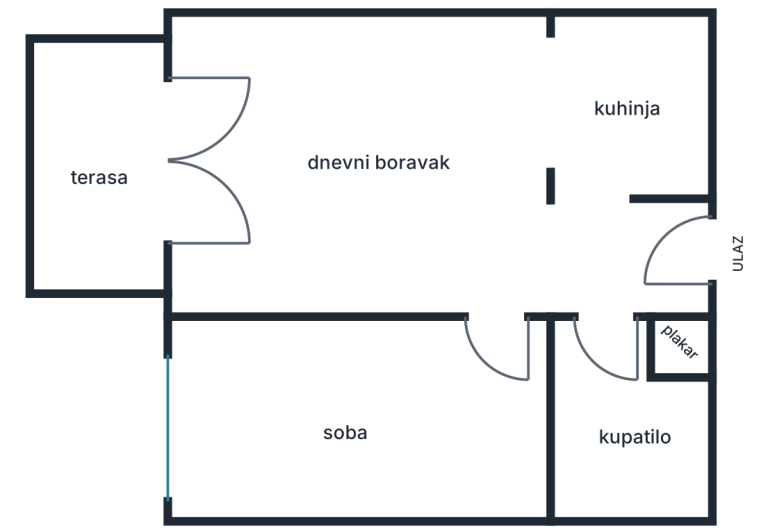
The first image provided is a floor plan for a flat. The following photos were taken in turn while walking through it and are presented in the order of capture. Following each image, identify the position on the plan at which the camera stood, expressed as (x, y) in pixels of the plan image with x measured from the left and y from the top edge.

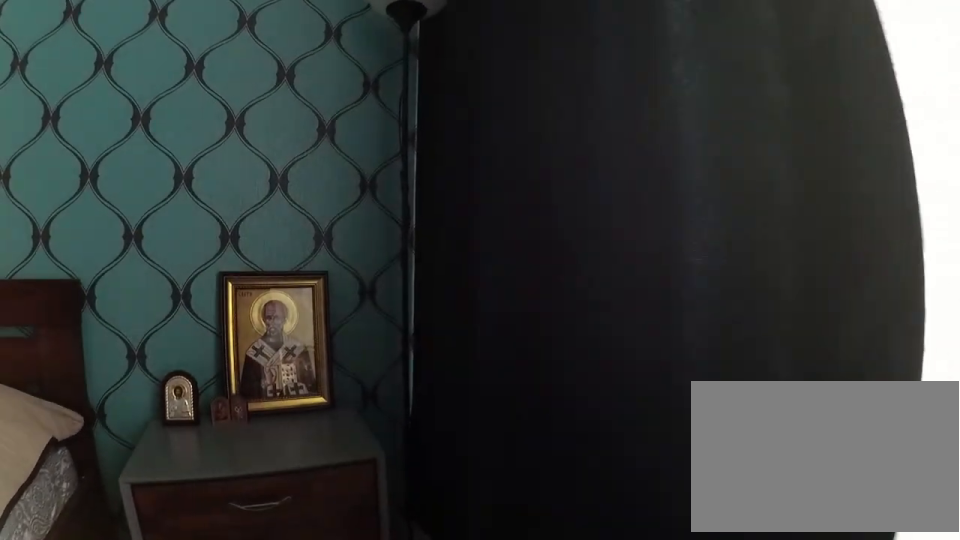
(228, 417)
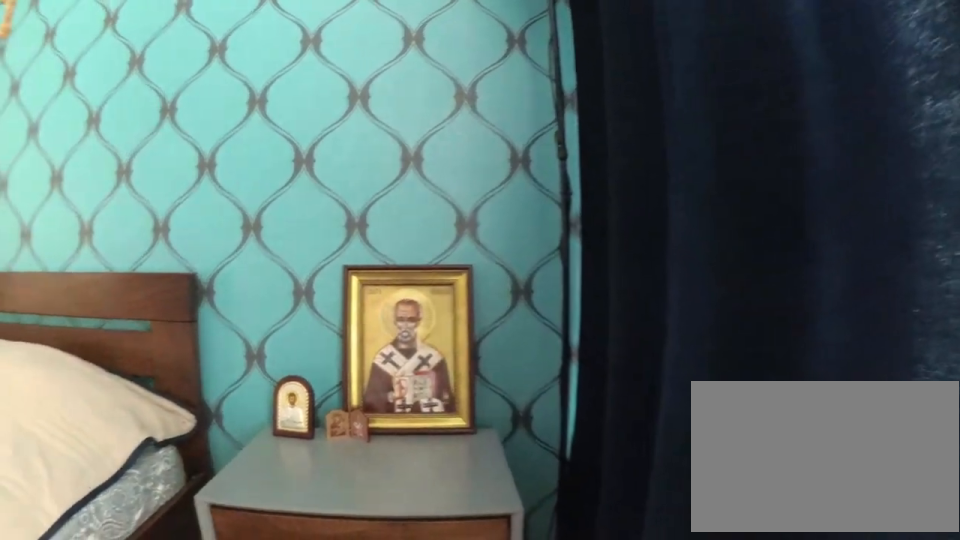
(216, 428)
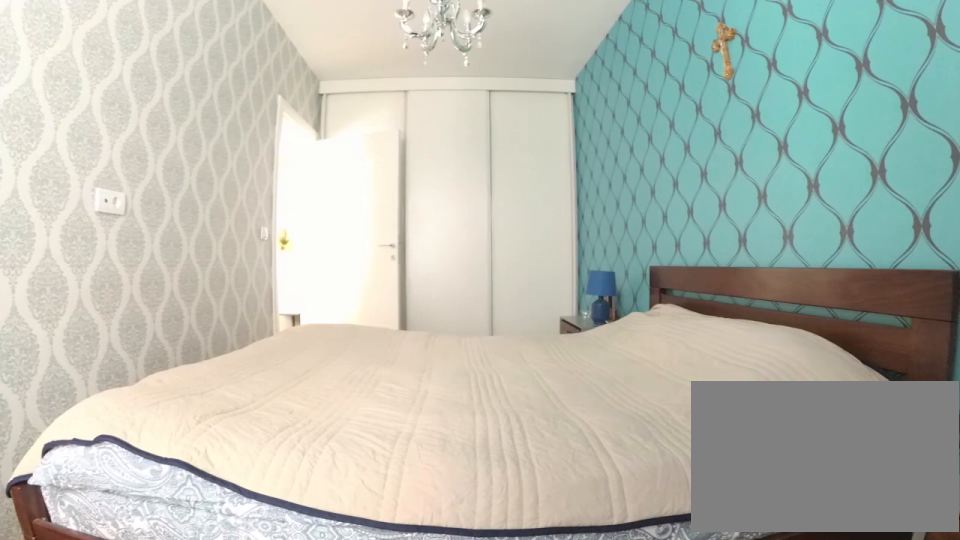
(196, 411)
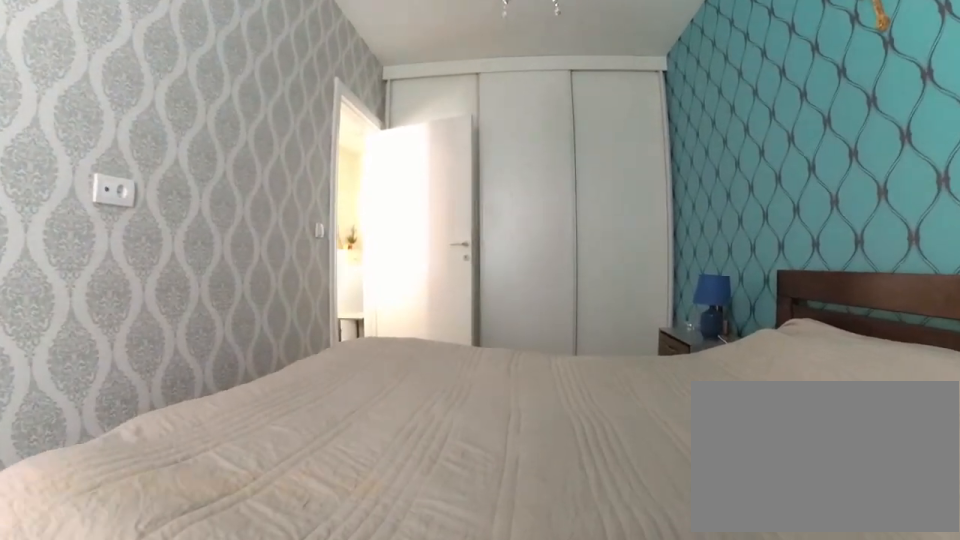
(231, 401)
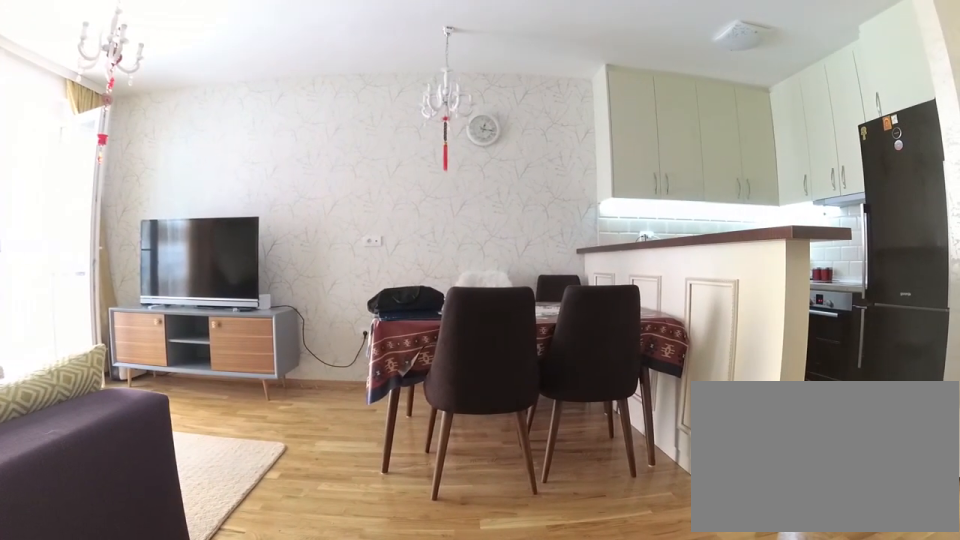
(489, 324)
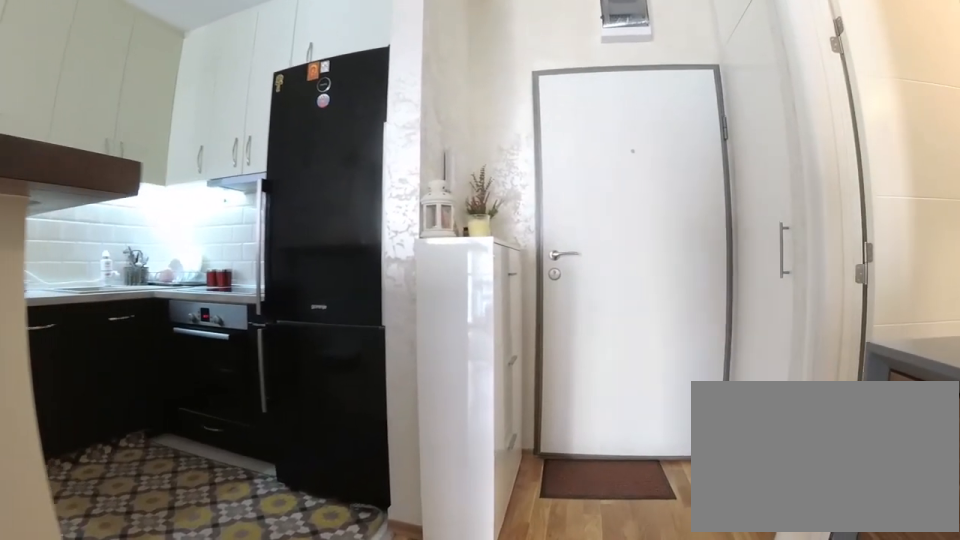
(531, 252)
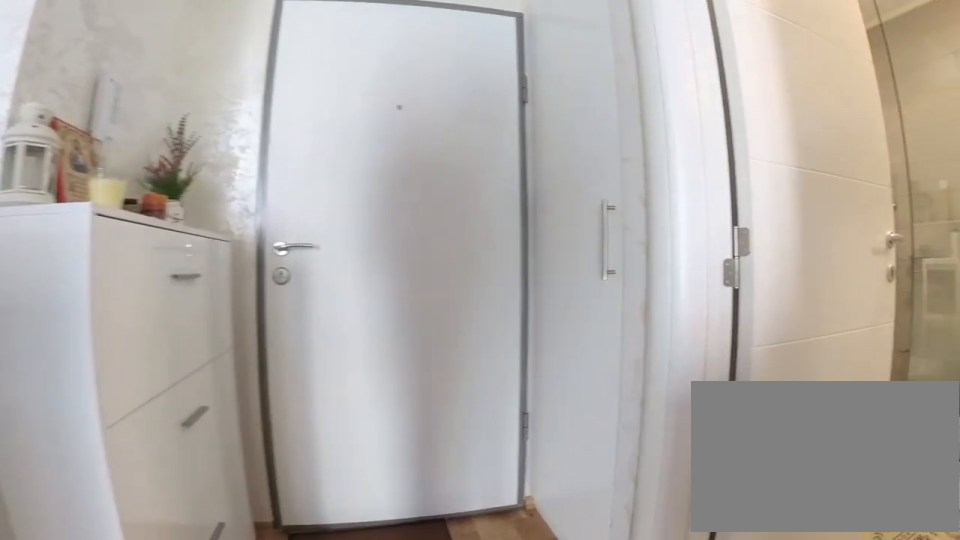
(592, 252)
